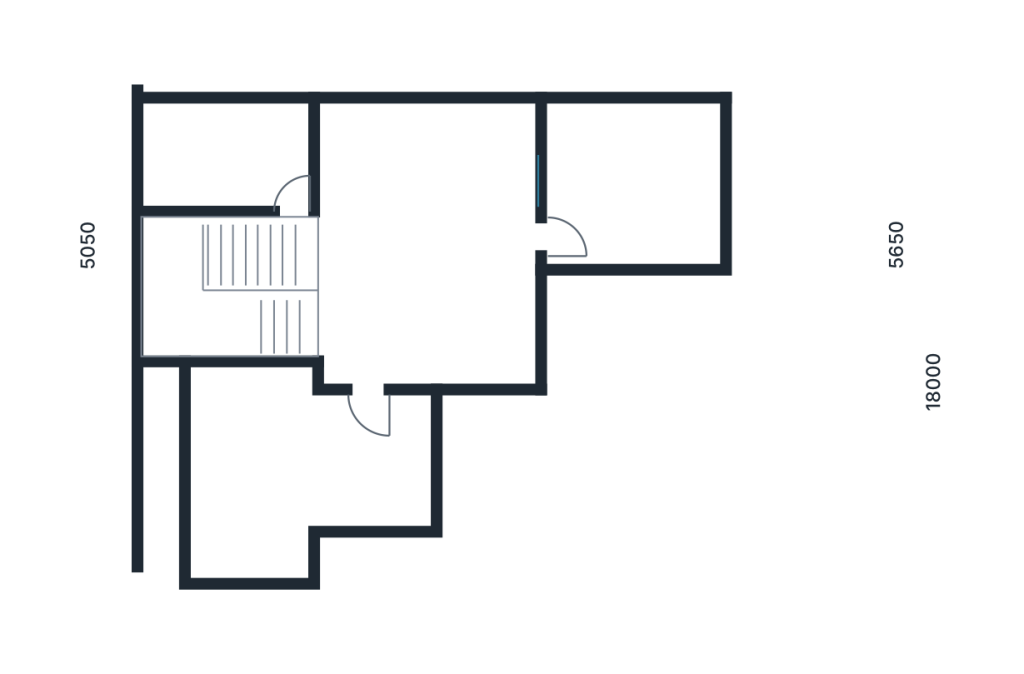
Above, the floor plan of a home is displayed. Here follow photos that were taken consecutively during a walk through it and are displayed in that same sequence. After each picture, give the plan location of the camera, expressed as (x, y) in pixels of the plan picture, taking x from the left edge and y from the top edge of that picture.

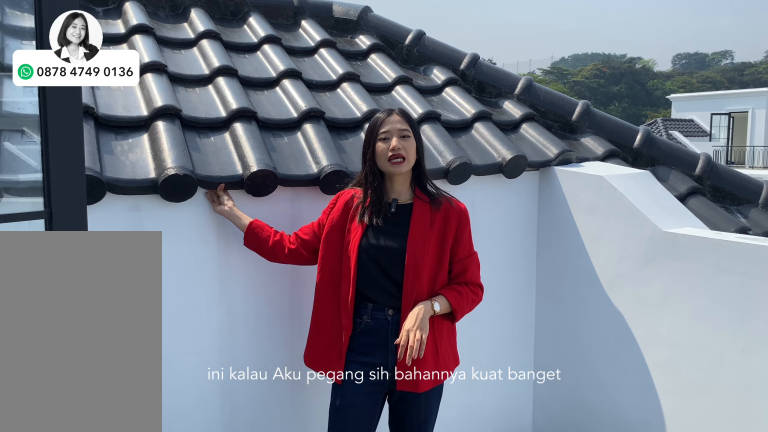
(279, 464)
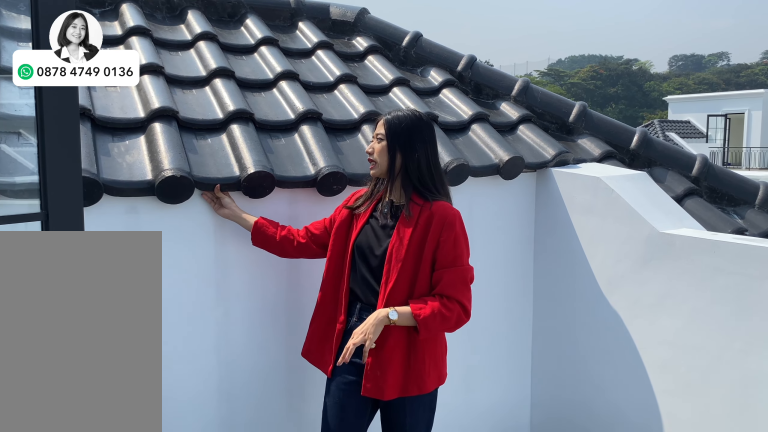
(279, 464)
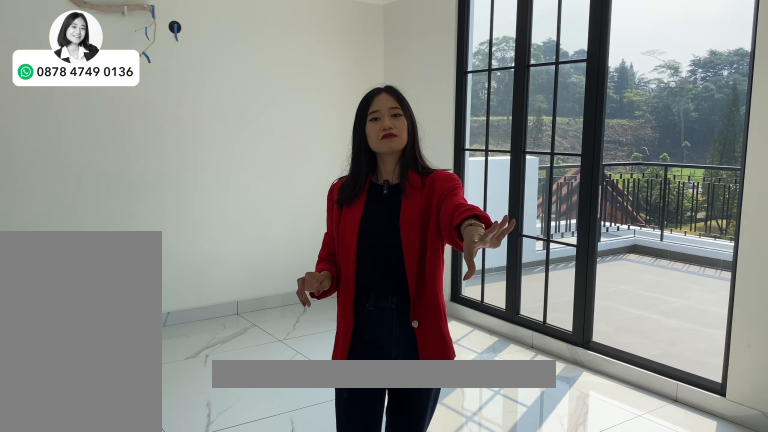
(414, 187)
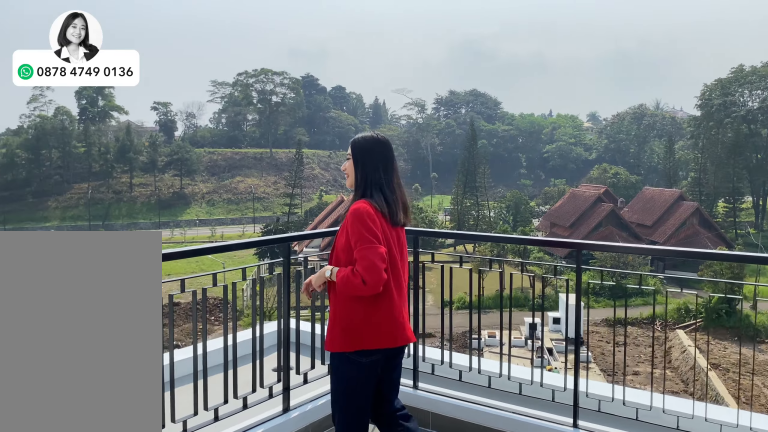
(631, 166)
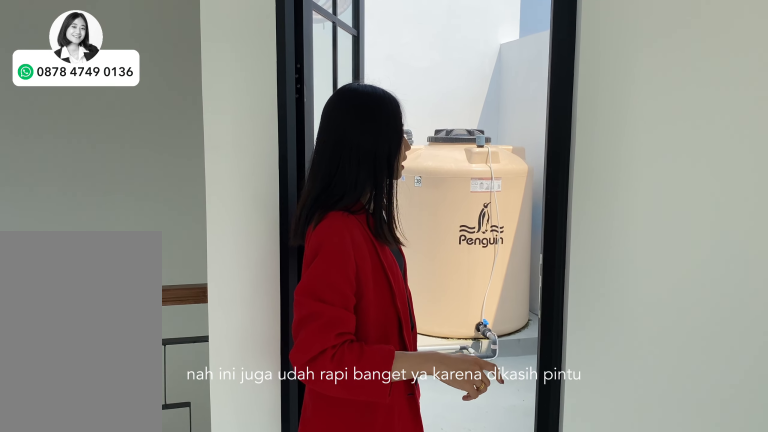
(420, 240)
